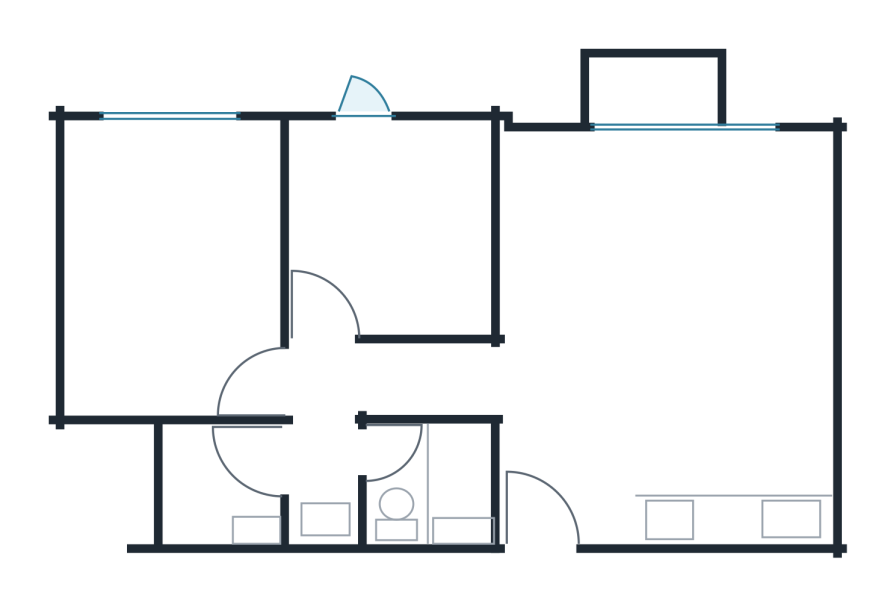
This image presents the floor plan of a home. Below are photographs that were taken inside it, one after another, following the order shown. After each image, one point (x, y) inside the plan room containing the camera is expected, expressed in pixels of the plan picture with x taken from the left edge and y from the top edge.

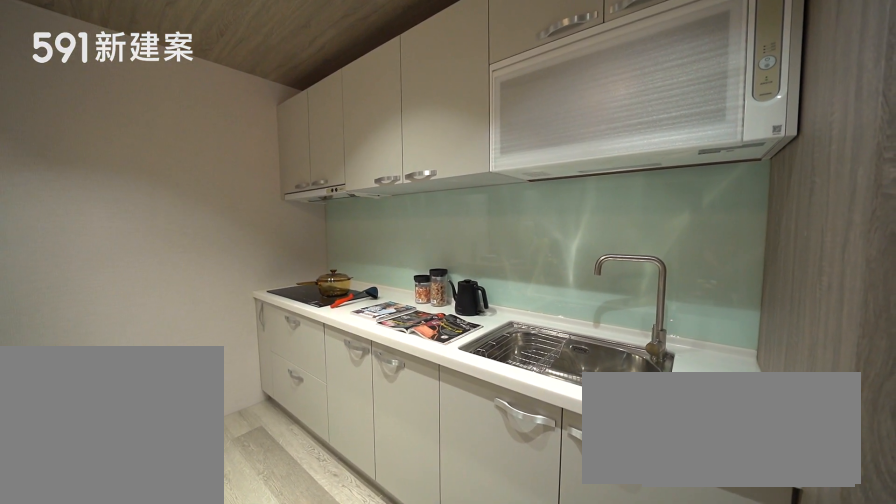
(740, 490)
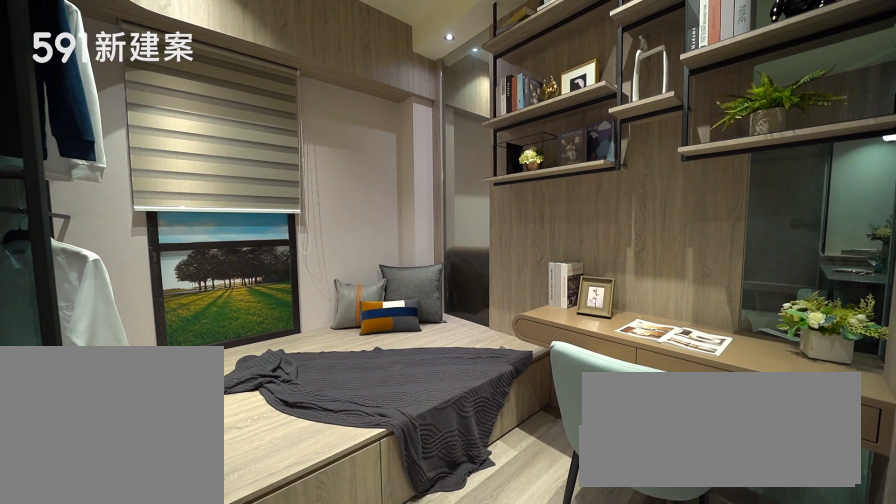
(396, 221)
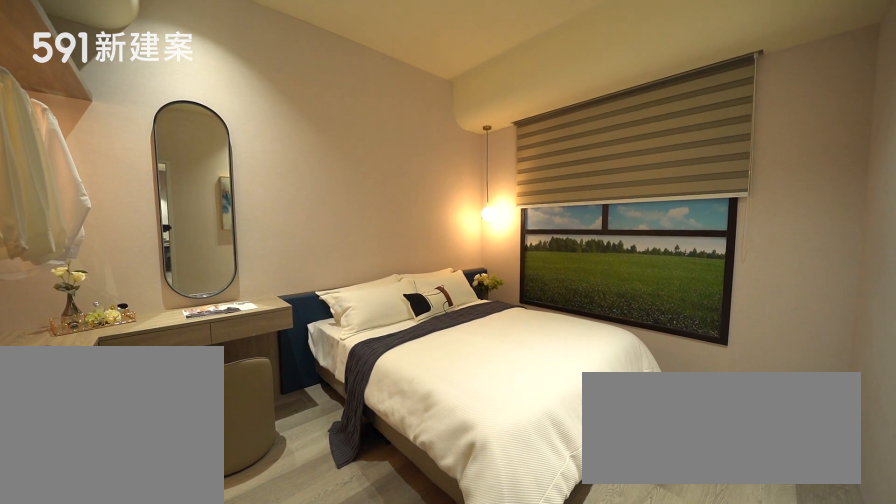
(168, 265)
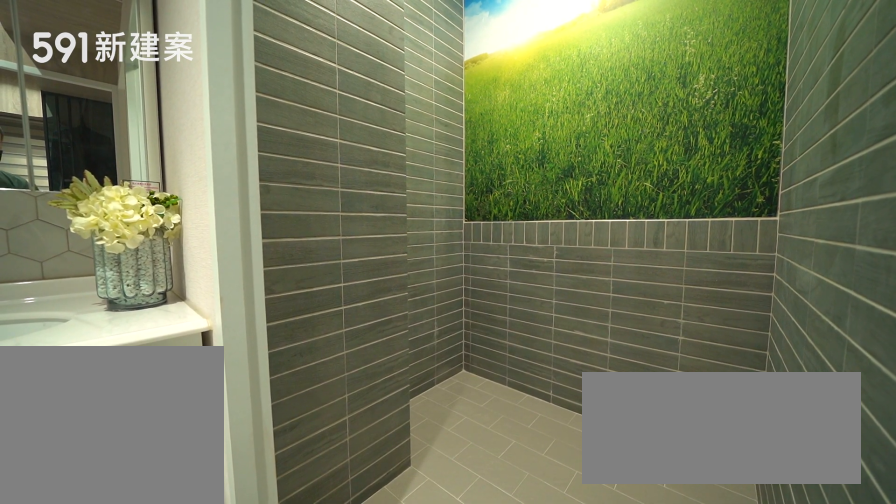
(224, 487)
